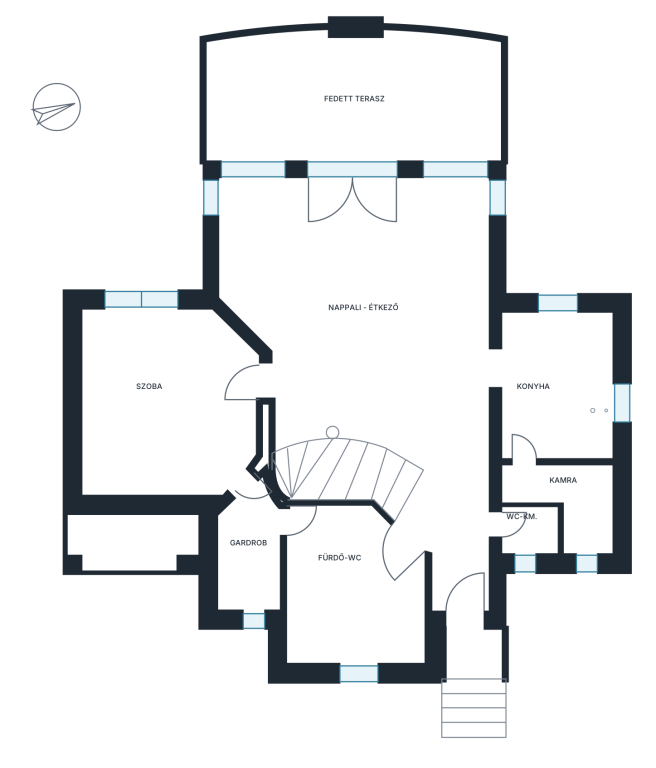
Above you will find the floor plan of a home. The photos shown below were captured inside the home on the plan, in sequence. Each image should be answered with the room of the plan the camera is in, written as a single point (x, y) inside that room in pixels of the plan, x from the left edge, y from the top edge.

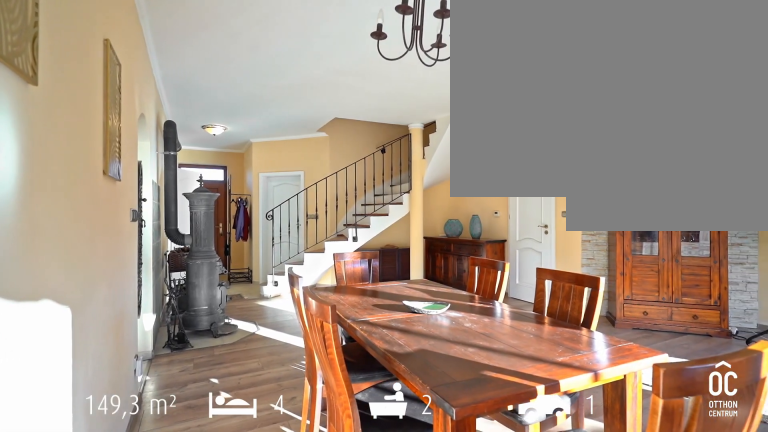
(358, 338)
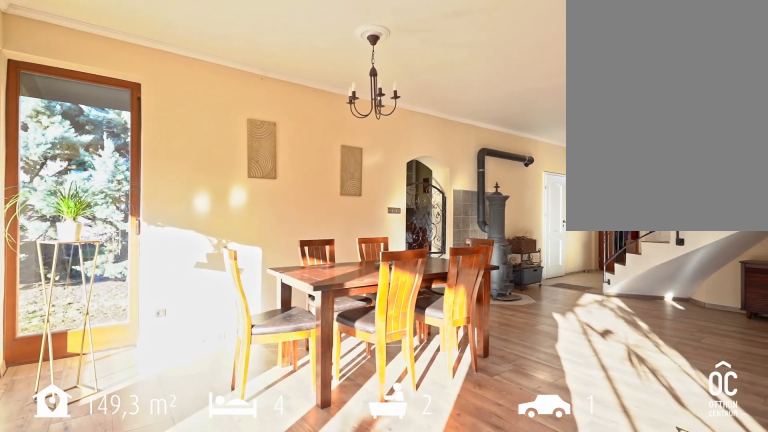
(358, 338)
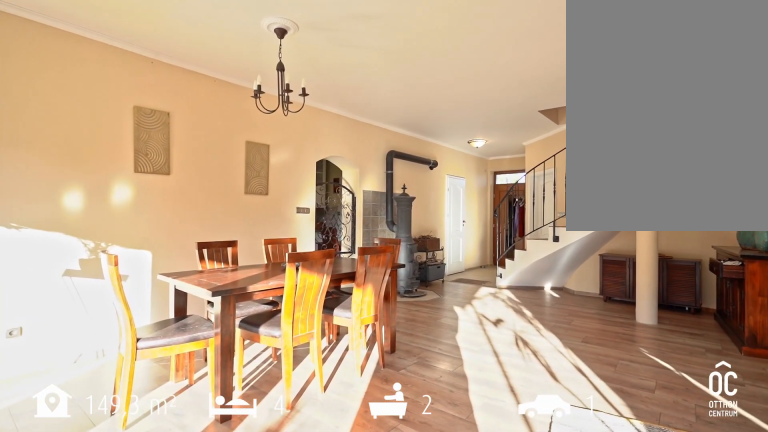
(358, 338)
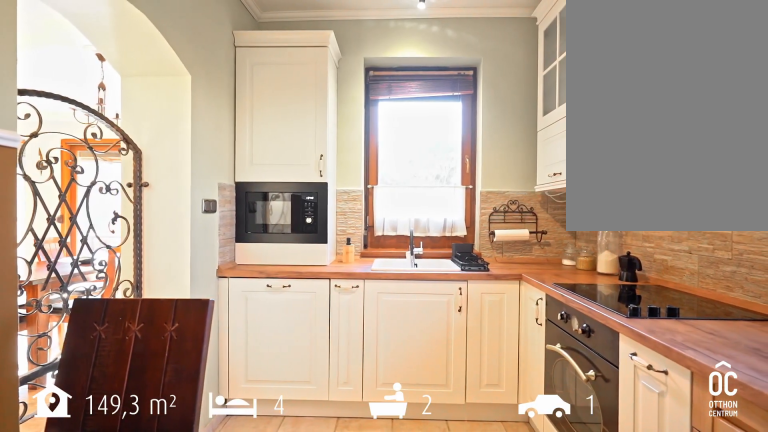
(560, 395)
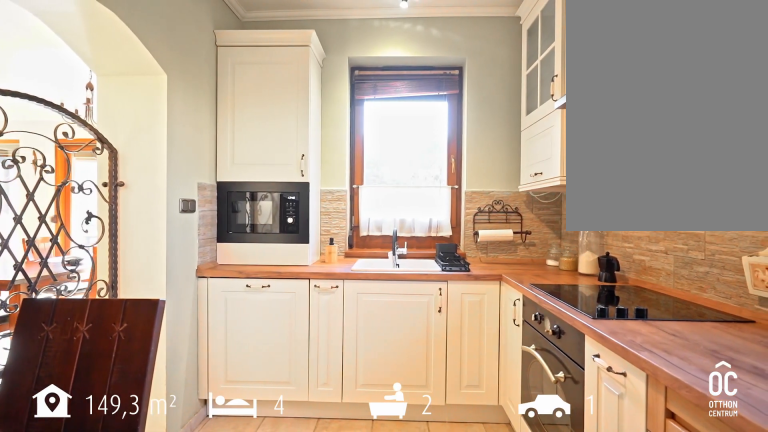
(560, 395)
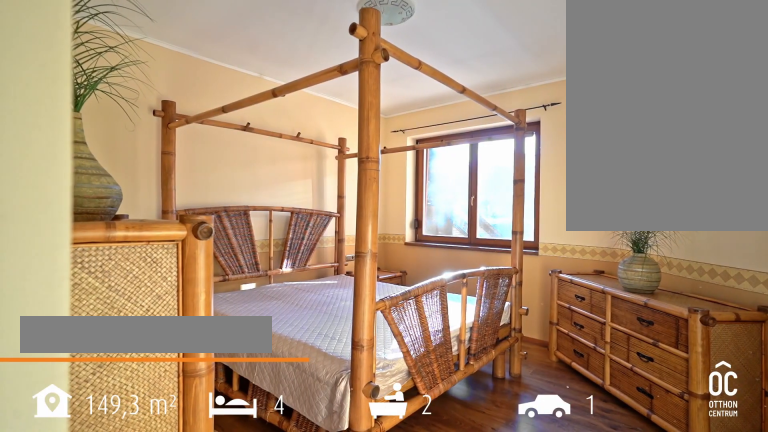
(156, 408)
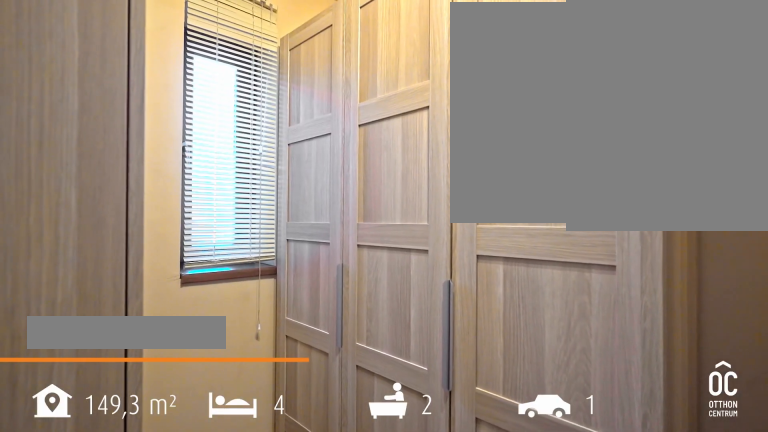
(252, 546)
